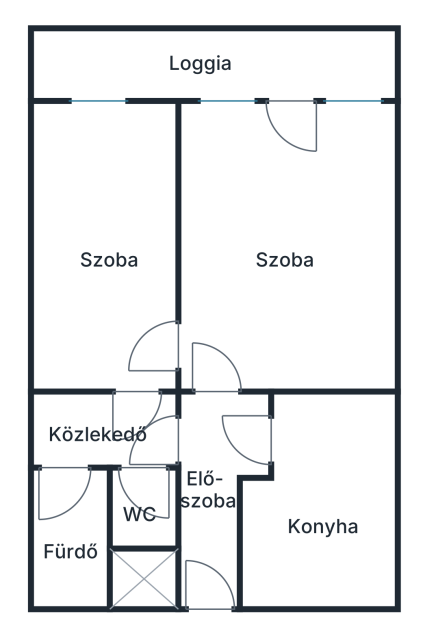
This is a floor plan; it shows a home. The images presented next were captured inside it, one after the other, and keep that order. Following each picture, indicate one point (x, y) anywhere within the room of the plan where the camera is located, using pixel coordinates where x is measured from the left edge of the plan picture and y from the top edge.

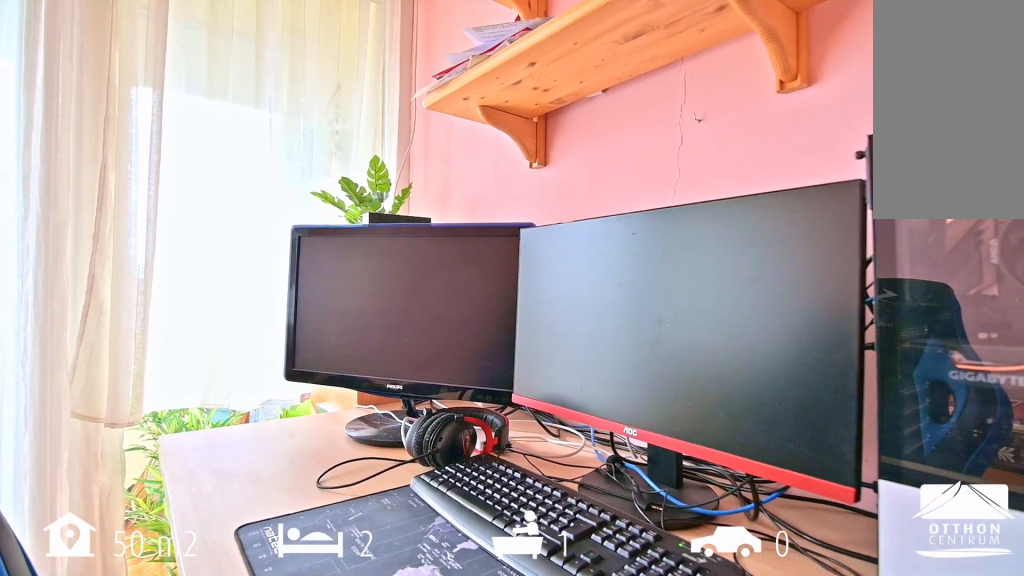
(281, 281)
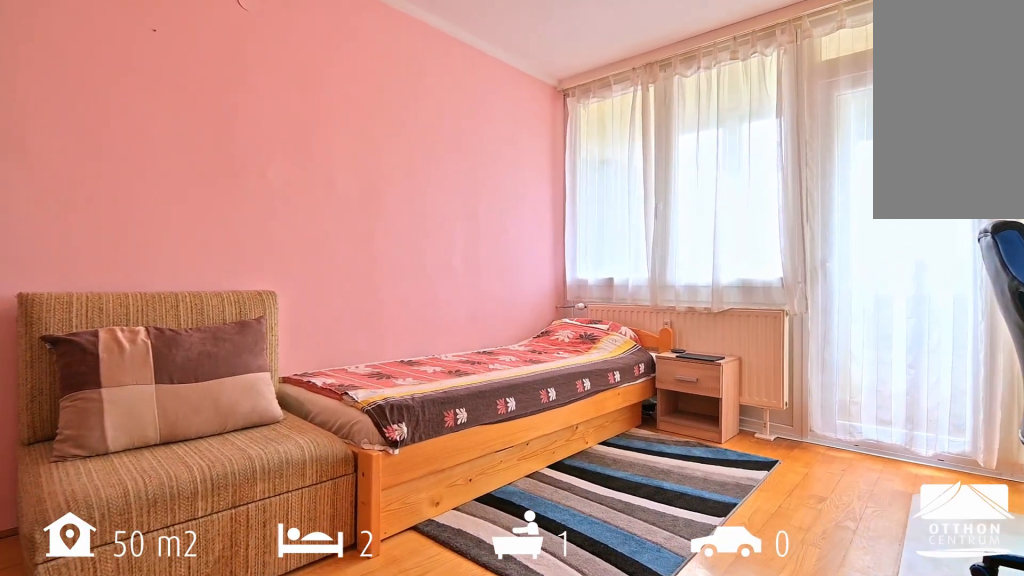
(280, 280)
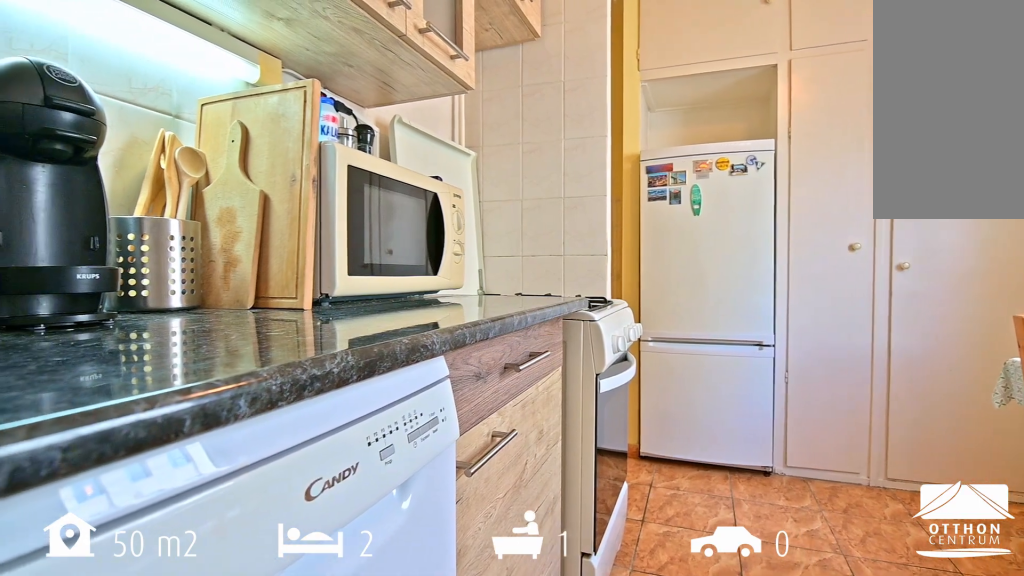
(335, 492)
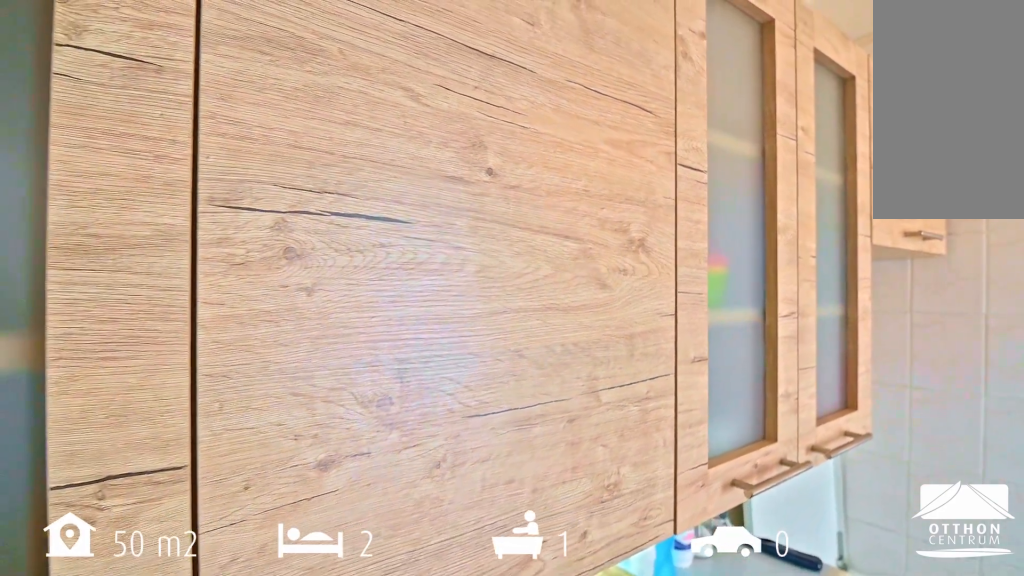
(335, 492)
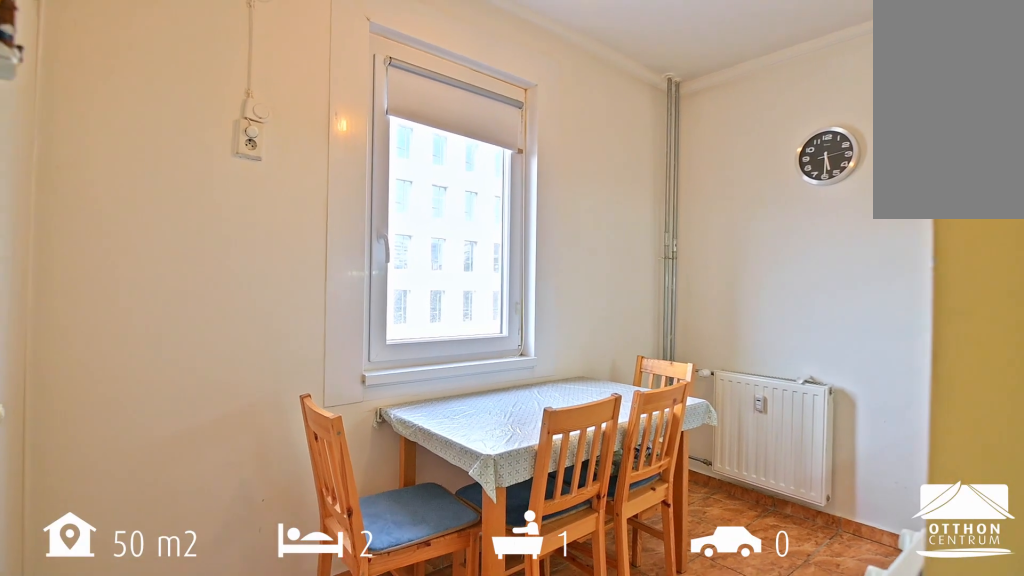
(335, 492)
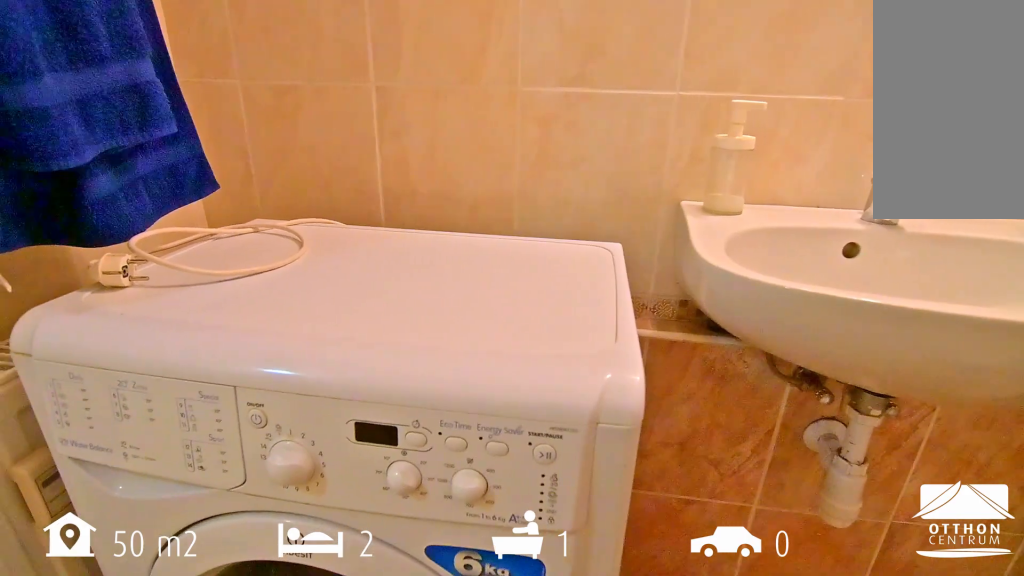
(76, 554)
